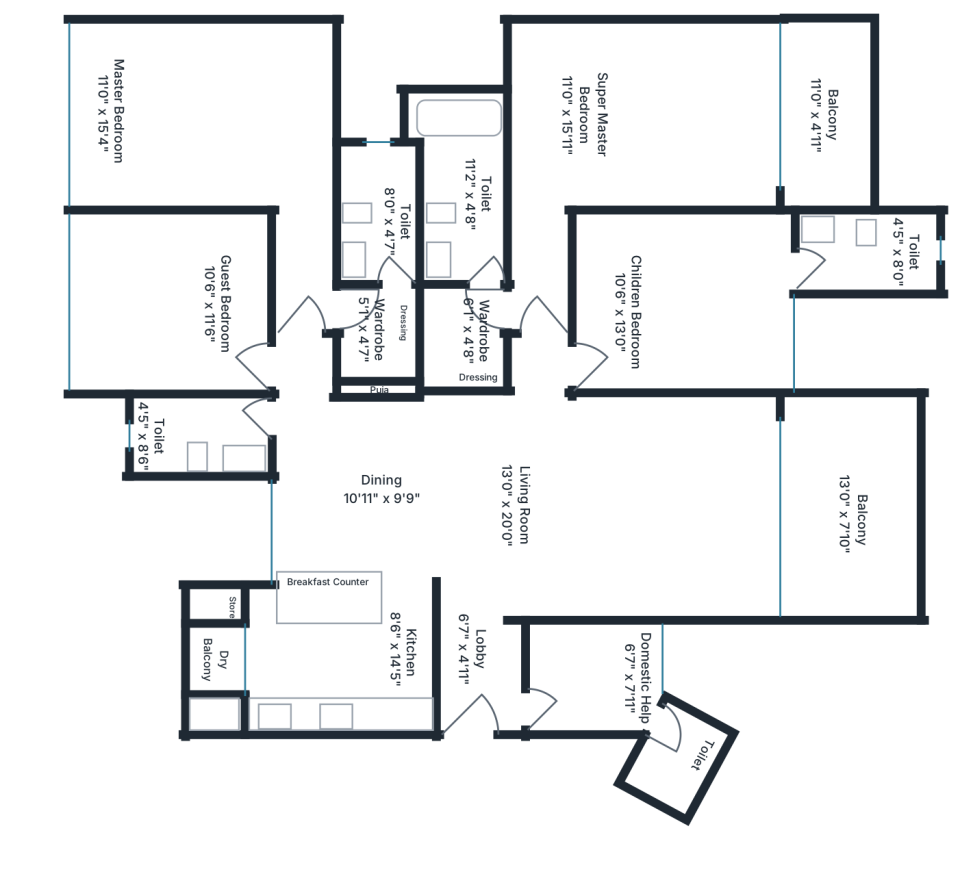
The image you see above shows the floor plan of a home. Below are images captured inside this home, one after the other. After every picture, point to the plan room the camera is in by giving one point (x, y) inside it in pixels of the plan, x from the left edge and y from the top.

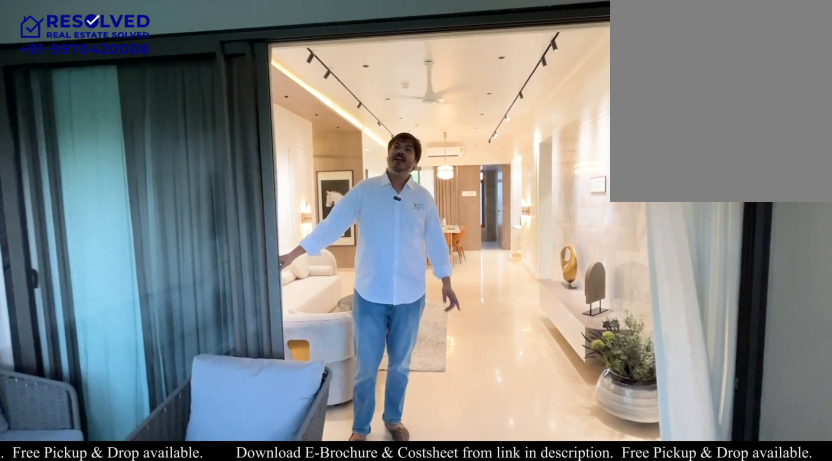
(850, 507)
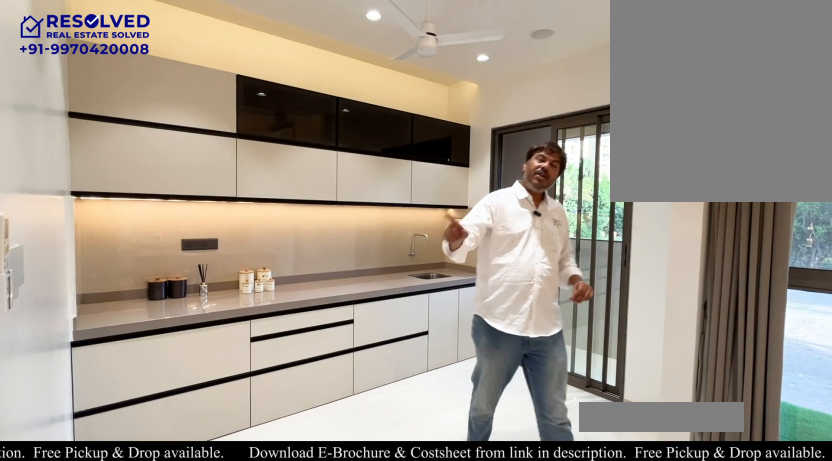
(341, 661)
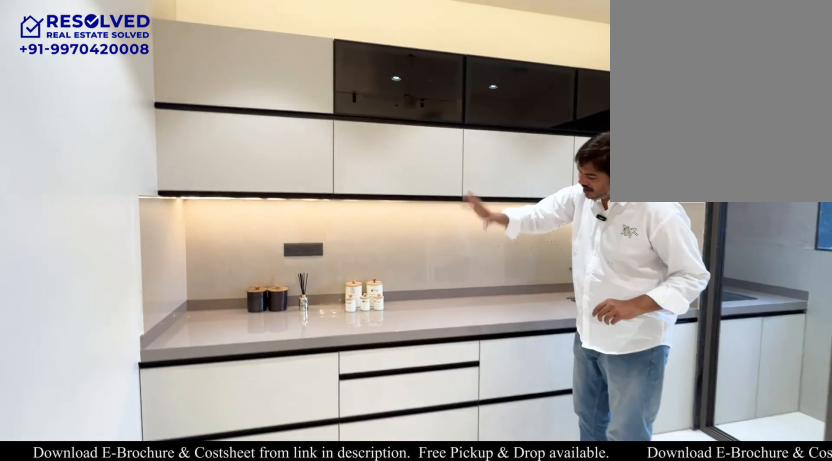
(341, 660)
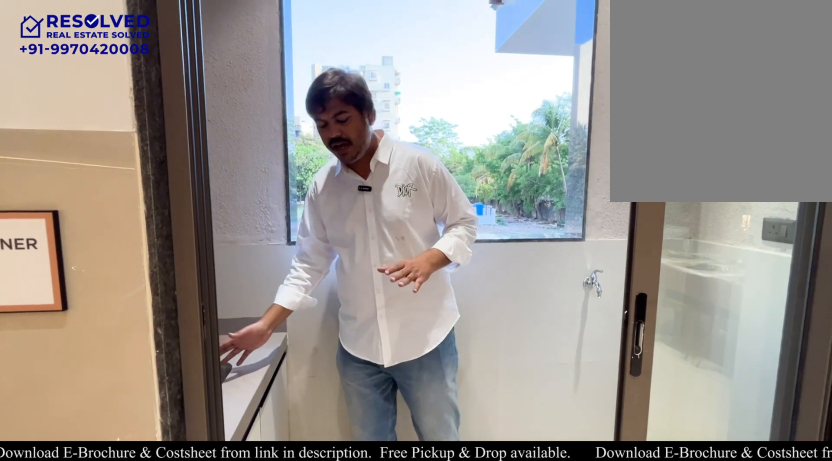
(216, 663)
